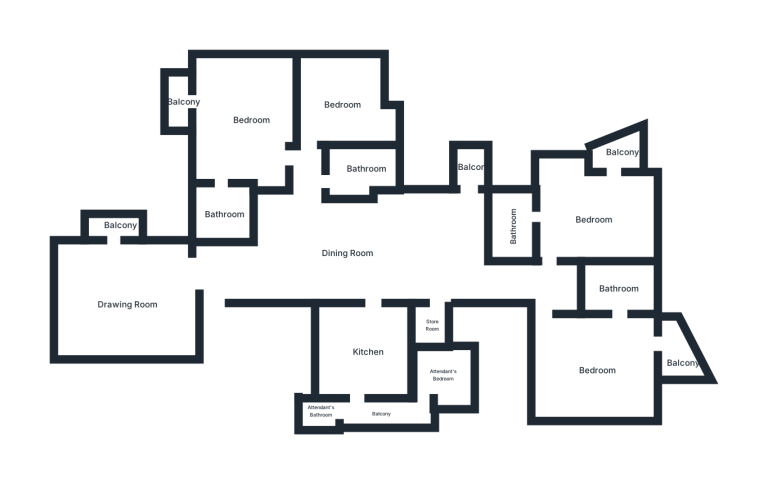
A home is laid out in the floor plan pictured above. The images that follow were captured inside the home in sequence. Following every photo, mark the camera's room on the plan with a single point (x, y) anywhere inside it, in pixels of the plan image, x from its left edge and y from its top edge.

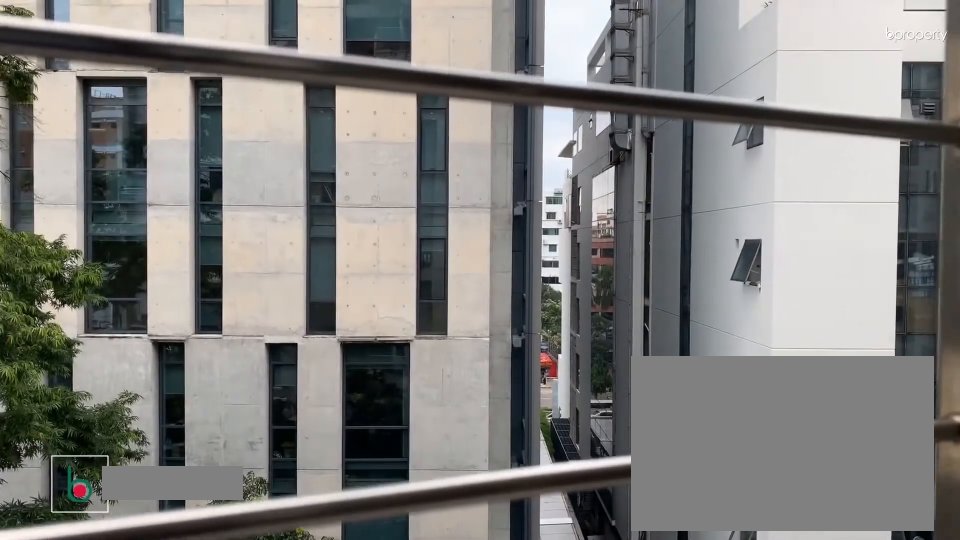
(625, 153)
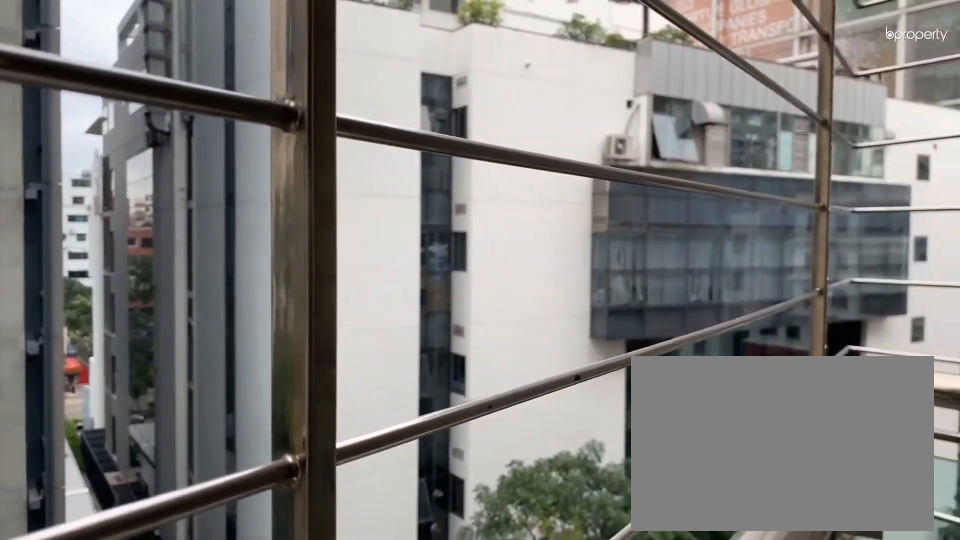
(625, 153)
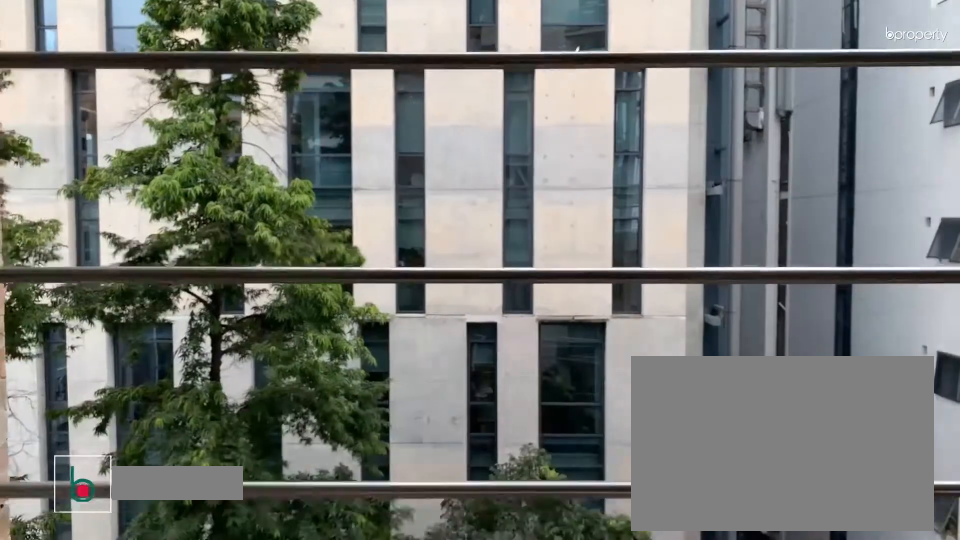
(471, 168)
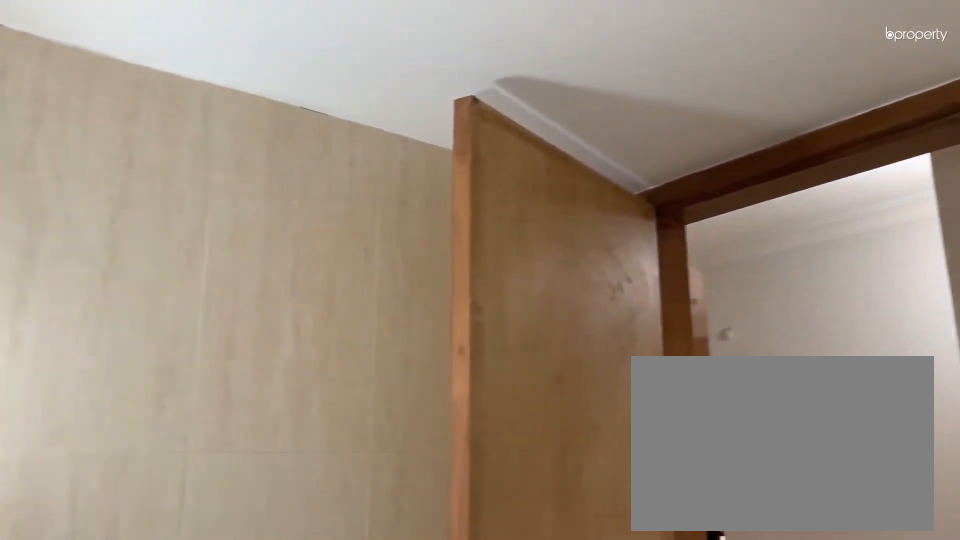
(359, 172)
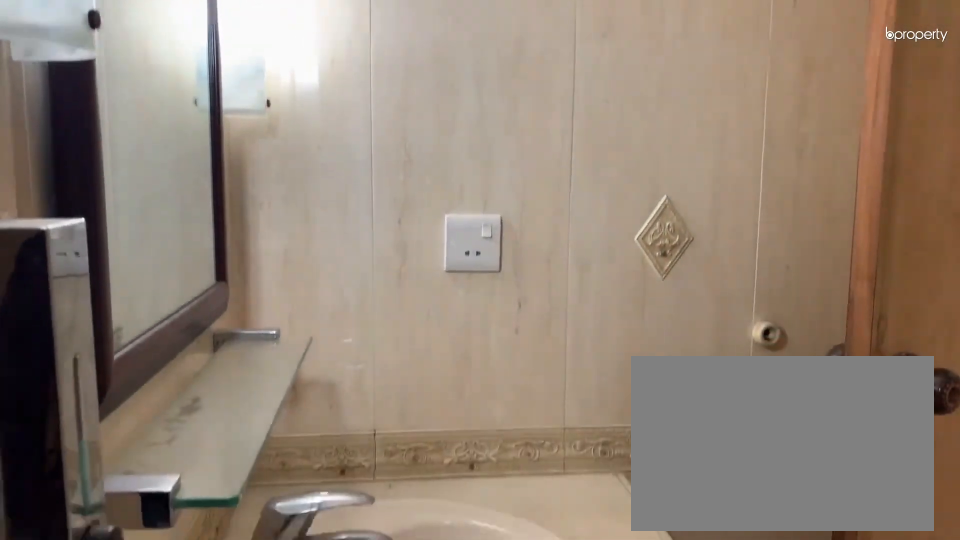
(359, 172)
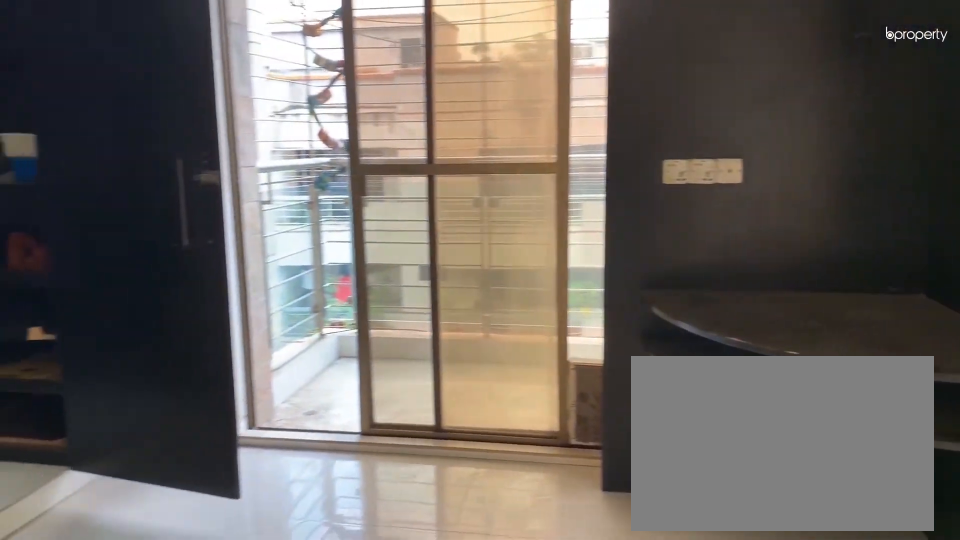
(252, 120)
